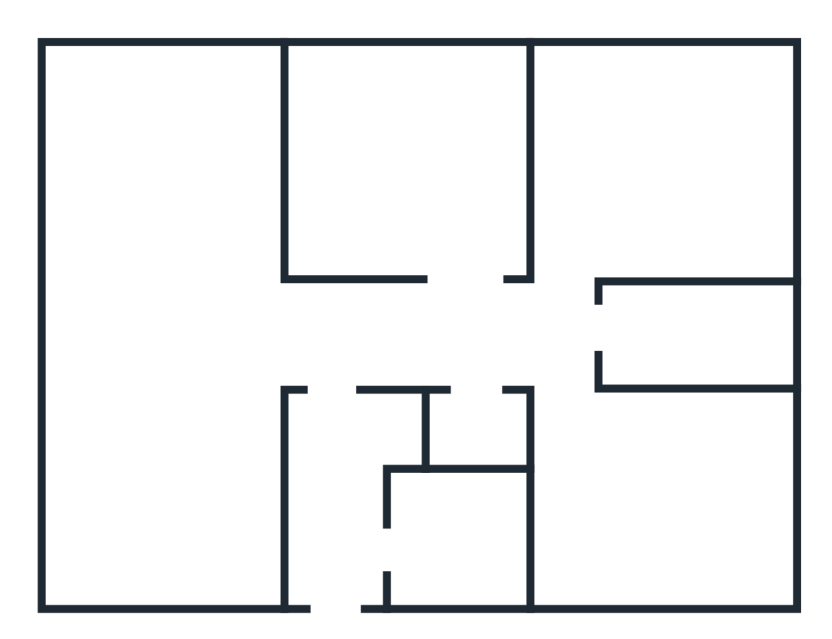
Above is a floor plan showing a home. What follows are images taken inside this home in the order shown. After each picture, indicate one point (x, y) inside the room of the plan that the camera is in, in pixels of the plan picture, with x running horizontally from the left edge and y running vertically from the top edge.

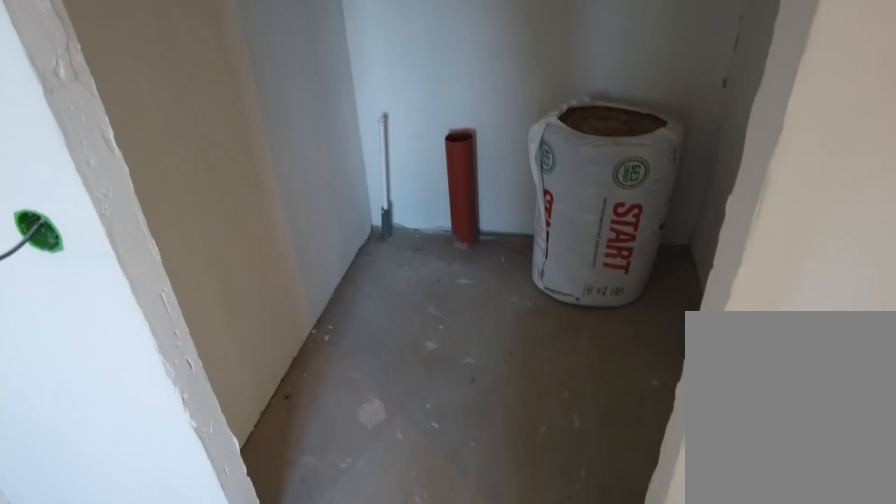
(488, 355)
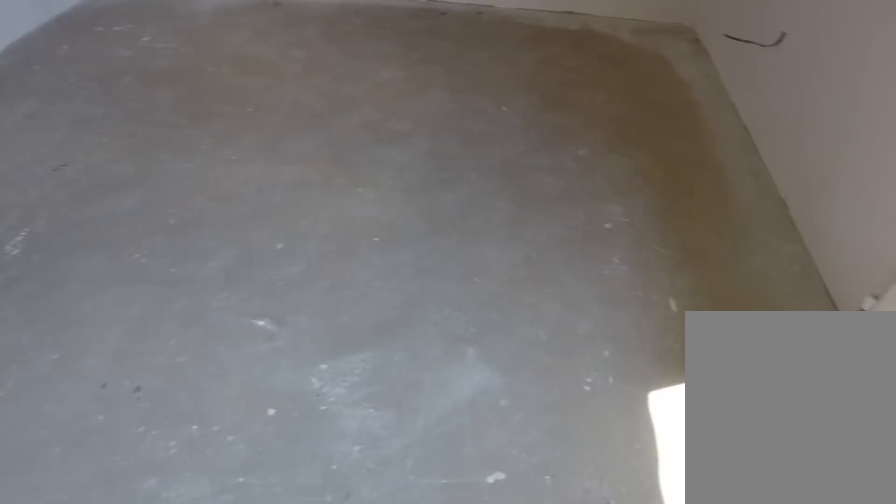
(607, 525)
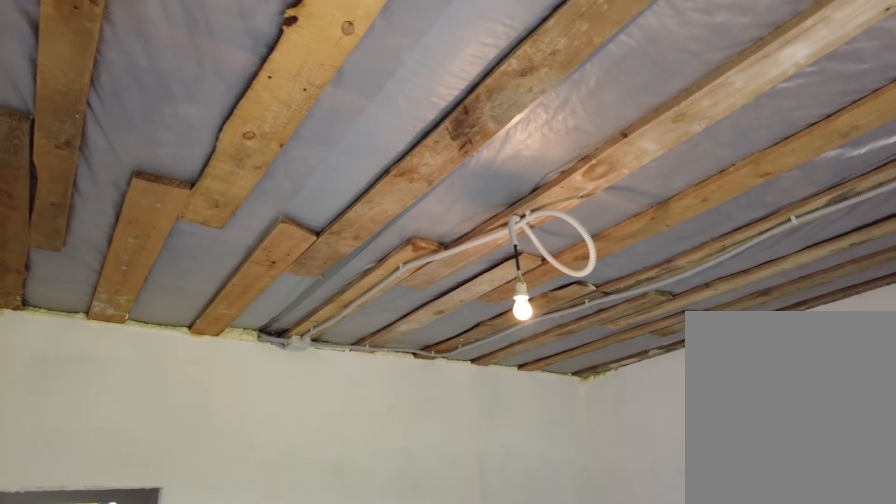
(607, 525)
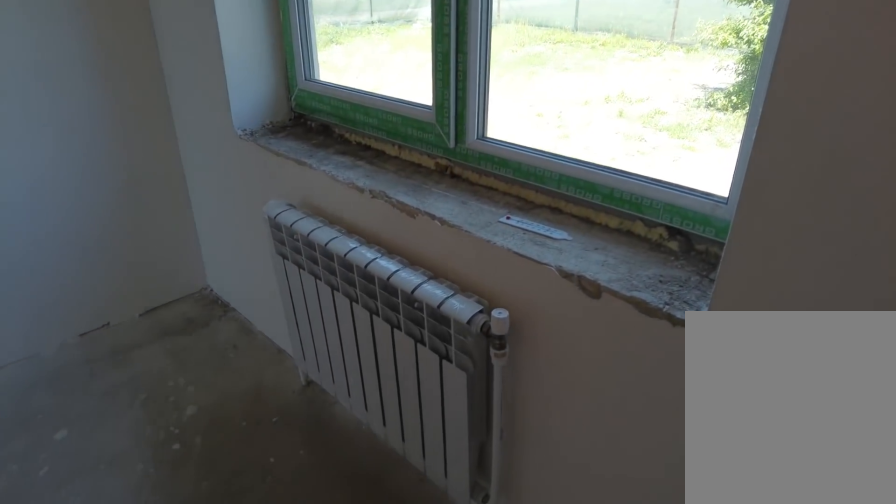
(584, 231)
